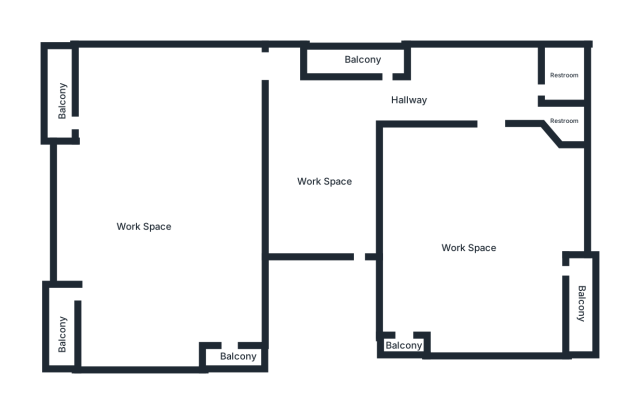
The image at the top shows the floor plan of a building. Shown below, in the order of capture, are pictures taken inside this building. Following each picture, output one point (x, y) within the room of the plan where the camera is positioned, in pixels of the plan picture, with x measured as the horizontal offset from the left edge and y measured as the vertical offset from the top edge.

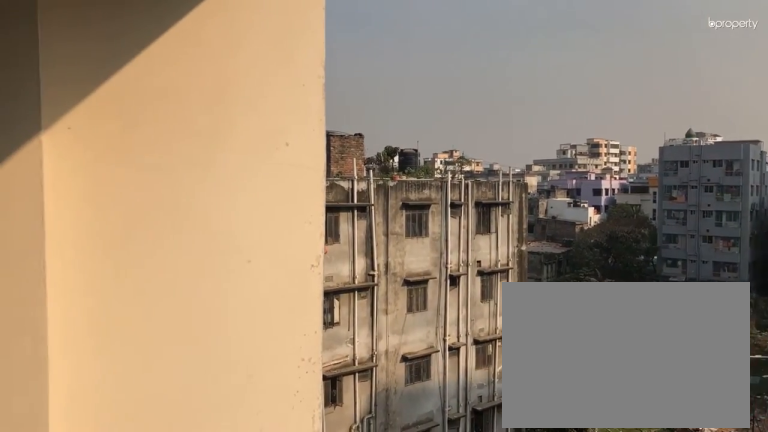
(237, 354)
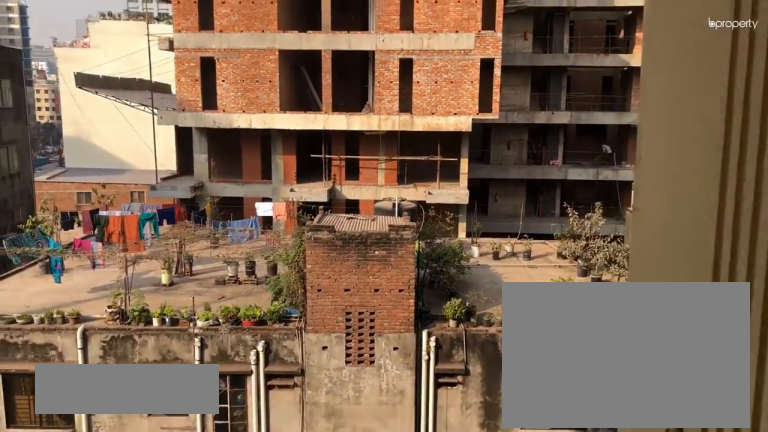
(367, 61)
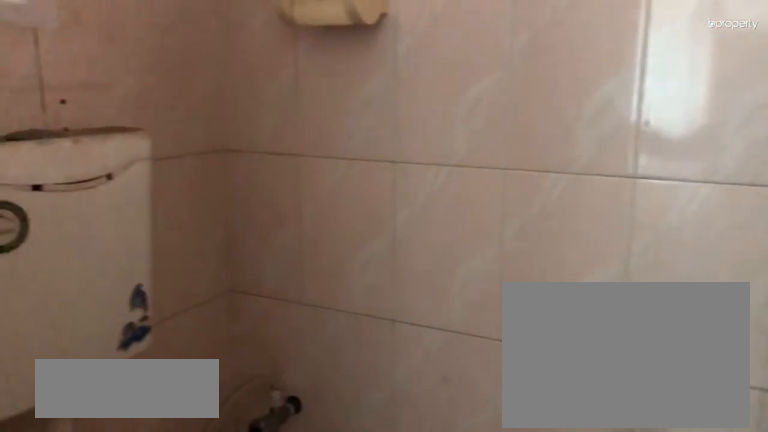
(566, 83)
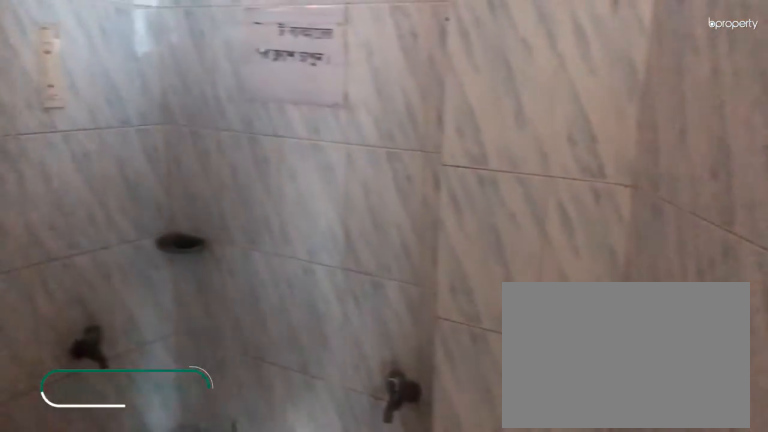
(567, 123)
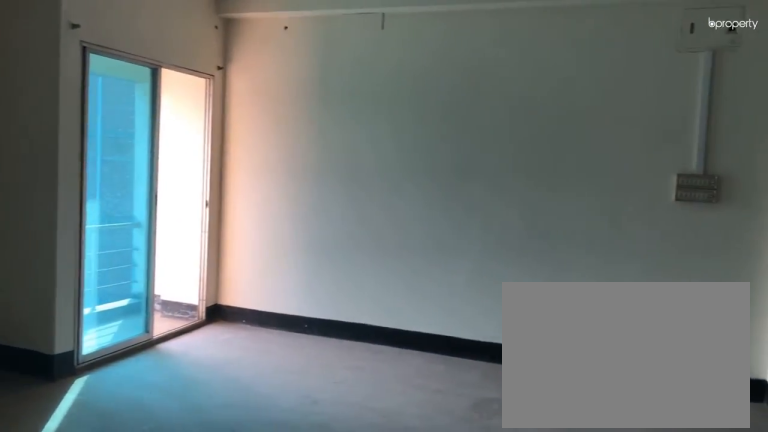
(469, 242)
